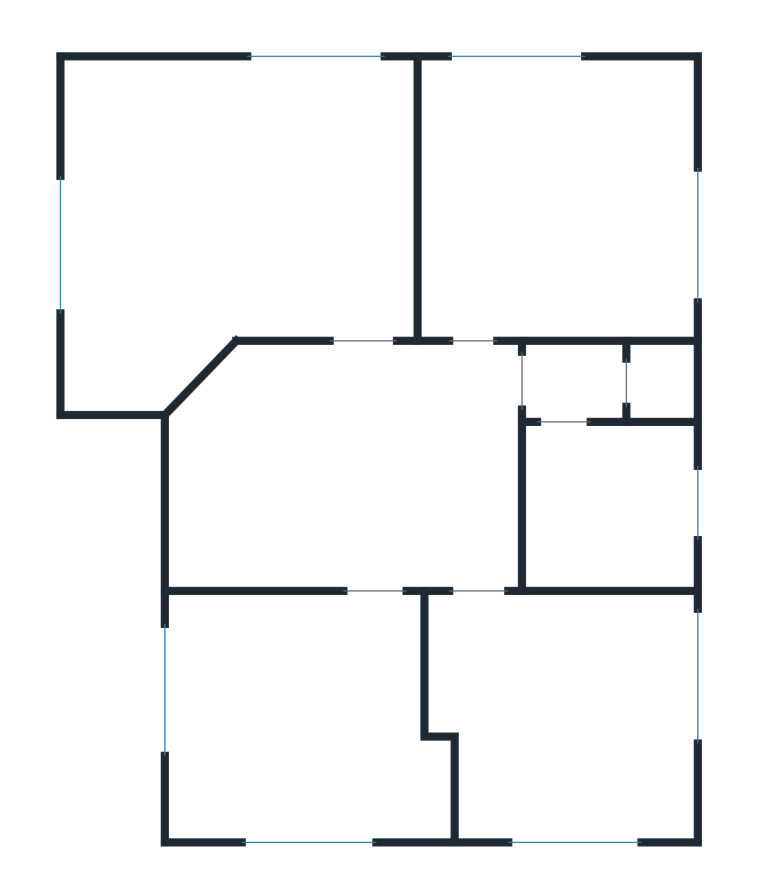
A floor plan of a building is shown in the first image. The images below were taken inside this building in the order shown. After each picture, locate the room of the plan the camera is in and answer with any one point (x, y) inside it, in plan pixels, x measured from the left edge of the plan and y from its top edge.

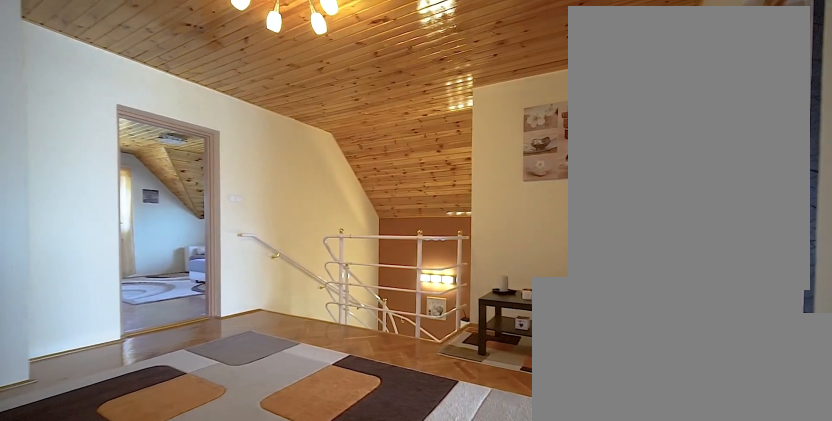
(424, 458)
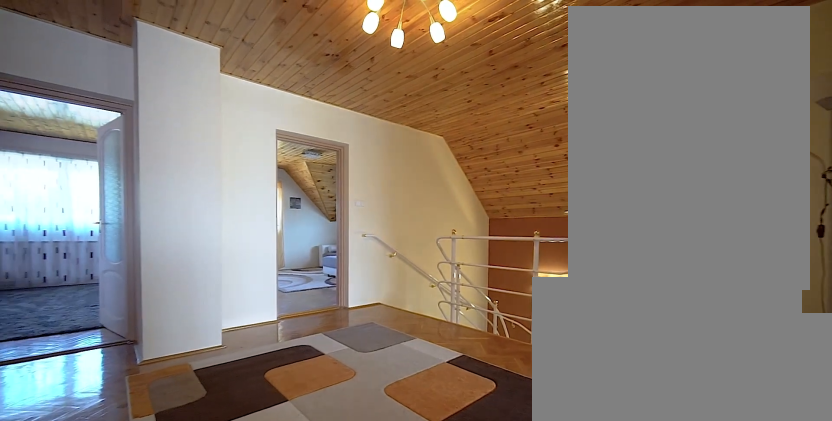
(423, 458)
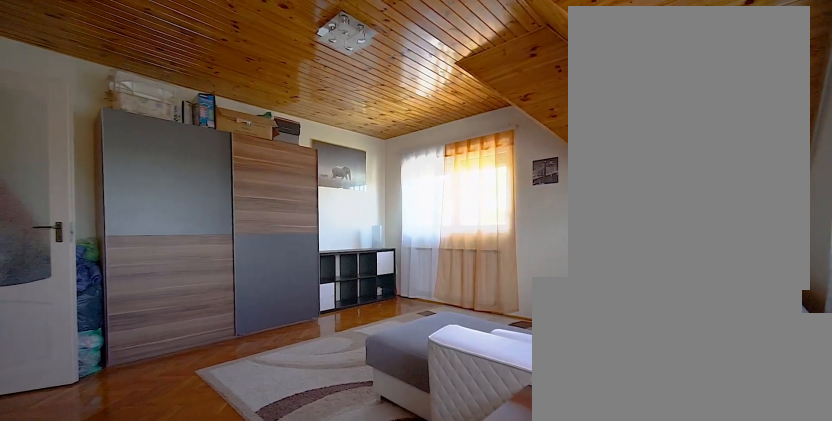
(299, 728)
